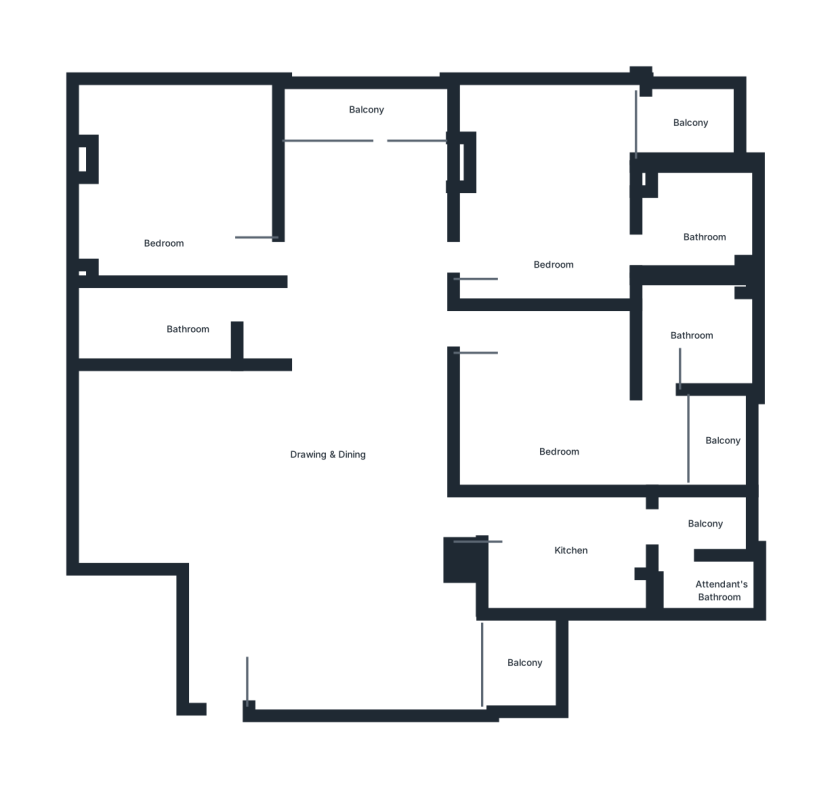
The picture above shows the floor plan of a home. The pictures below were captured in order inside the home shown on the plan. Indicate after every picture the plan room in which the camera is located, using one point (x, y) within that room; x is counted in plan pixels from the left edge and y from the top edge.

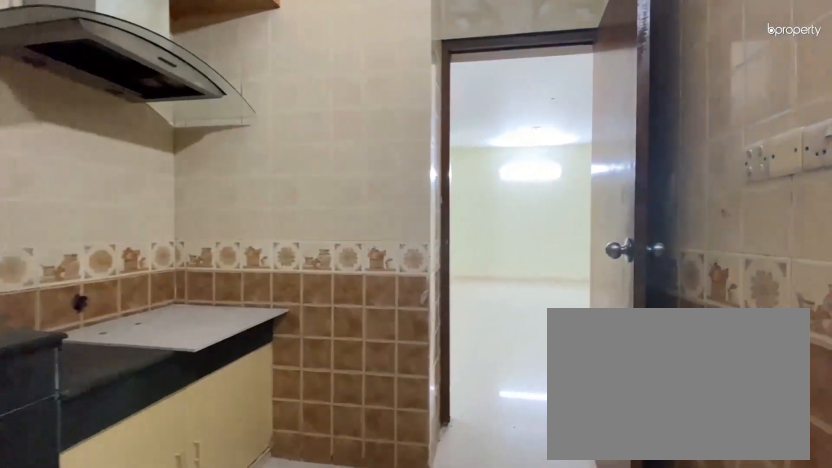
(584, 563)
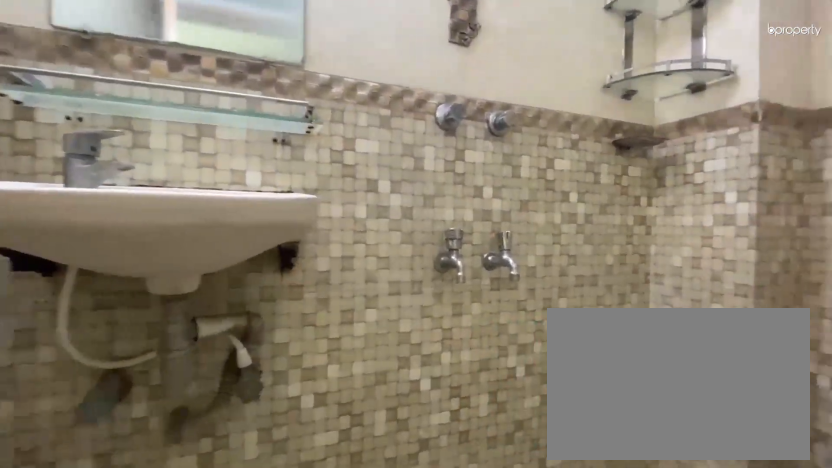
(693, 334)
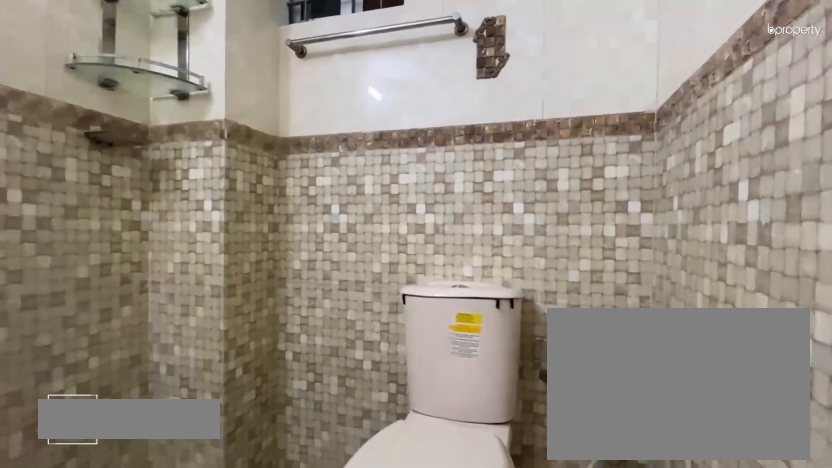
(693, 334)
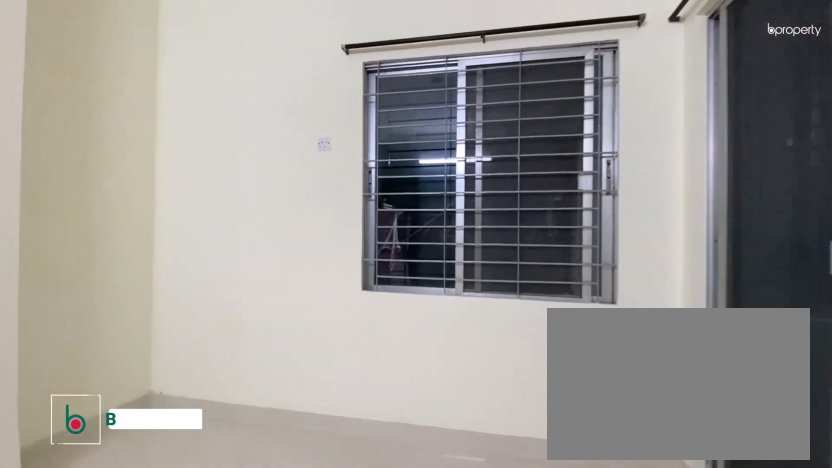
(554, 220)
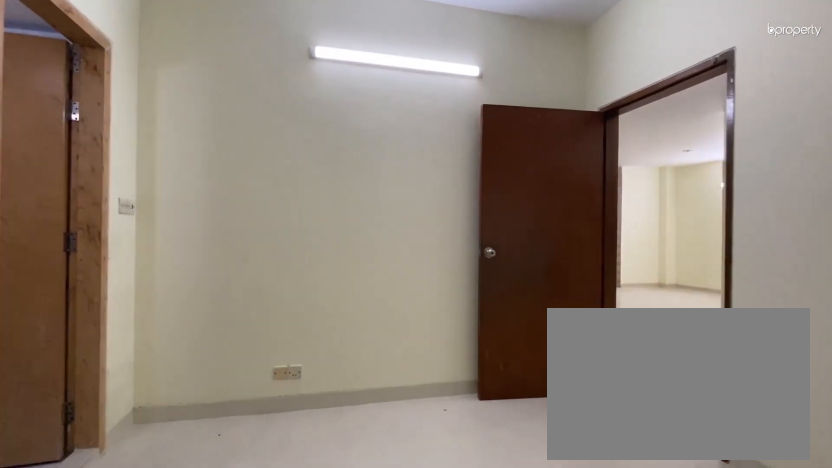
(554, 220)
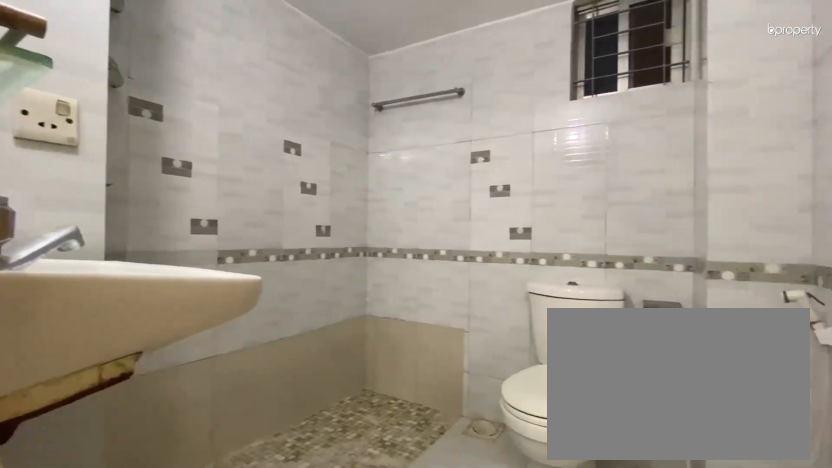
(708, 237)
